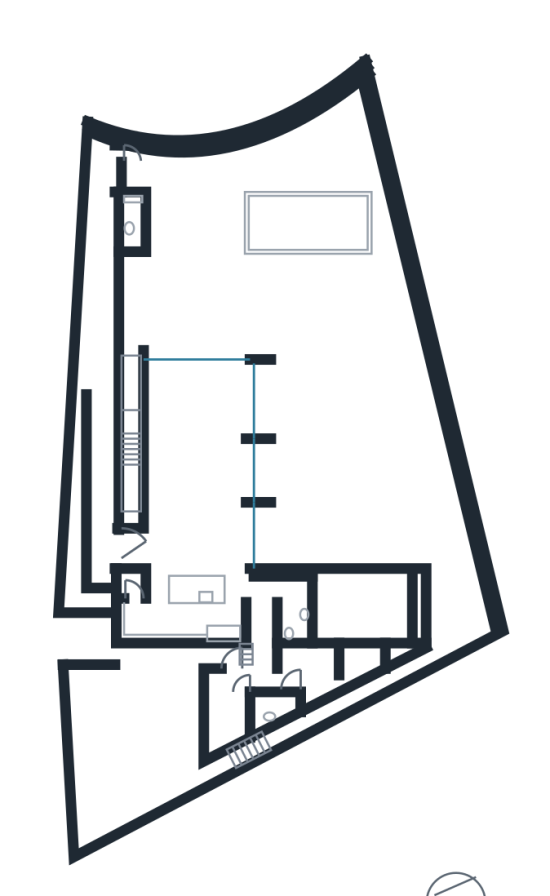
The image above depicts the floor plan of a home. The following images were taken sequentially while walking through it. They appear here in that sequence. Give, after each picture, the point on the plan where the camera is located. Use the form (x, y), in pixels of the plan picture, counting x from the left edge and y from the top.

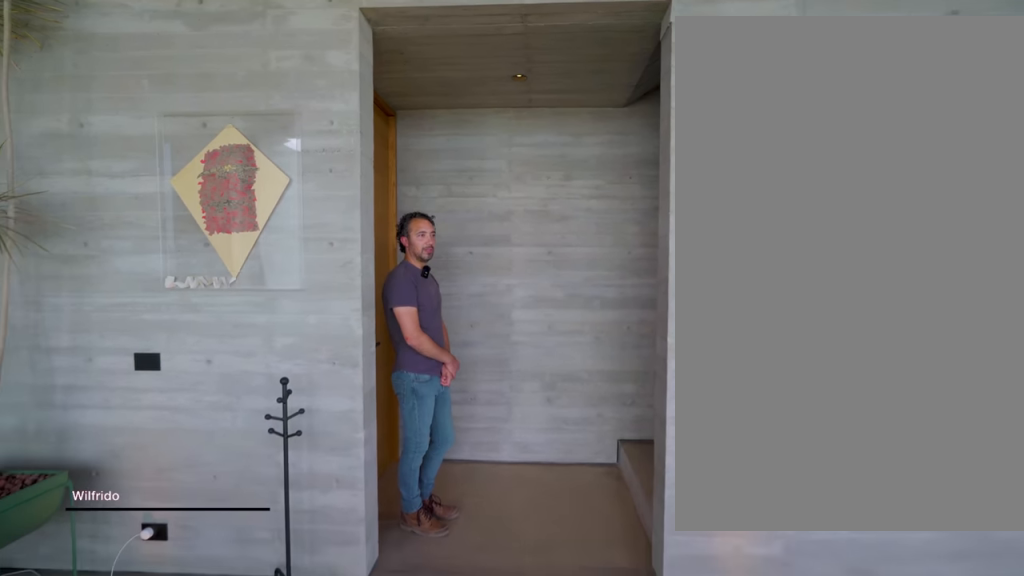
(170, 477)
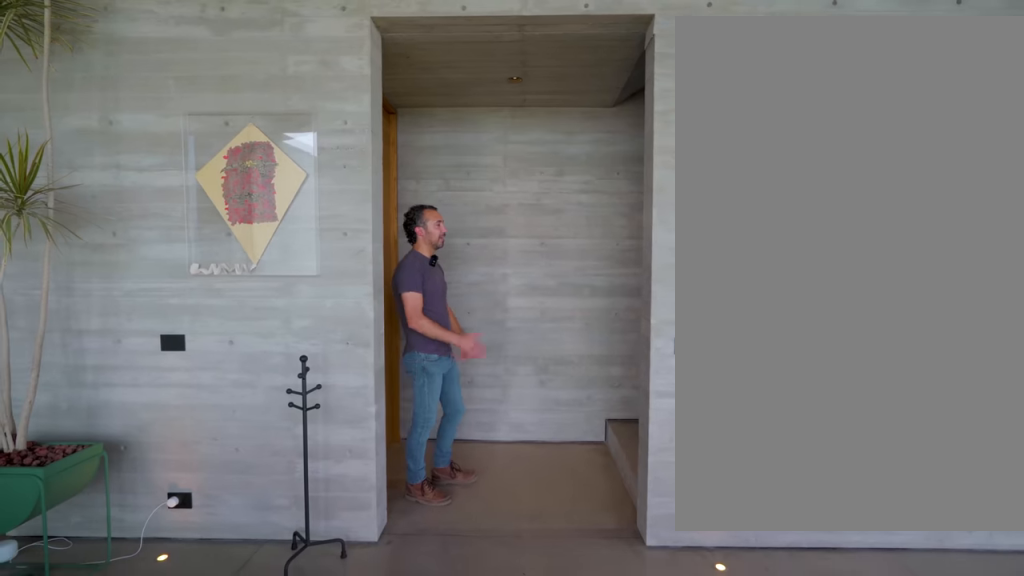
(174, 475)
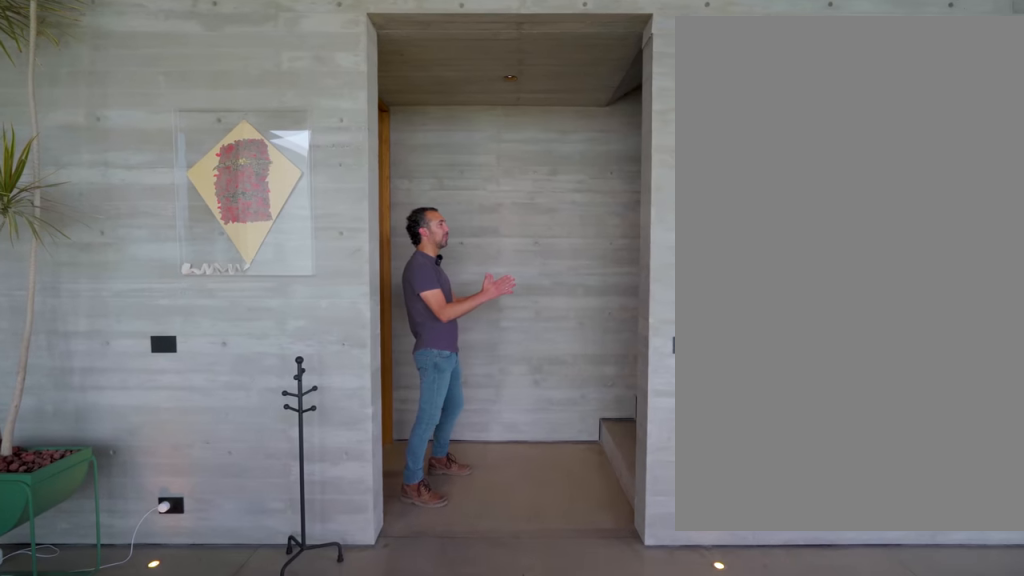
(176, 478)
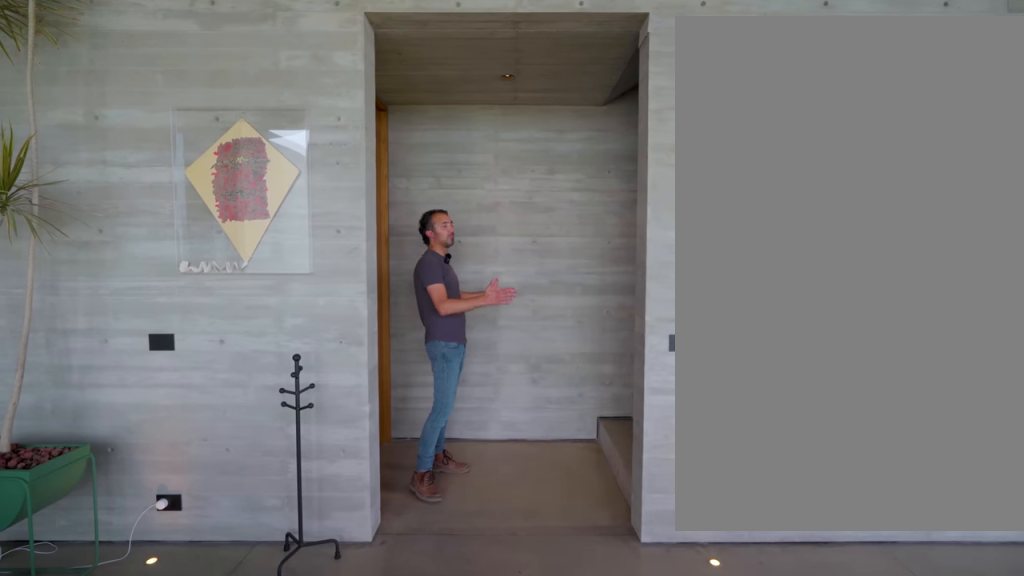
(175, 478)
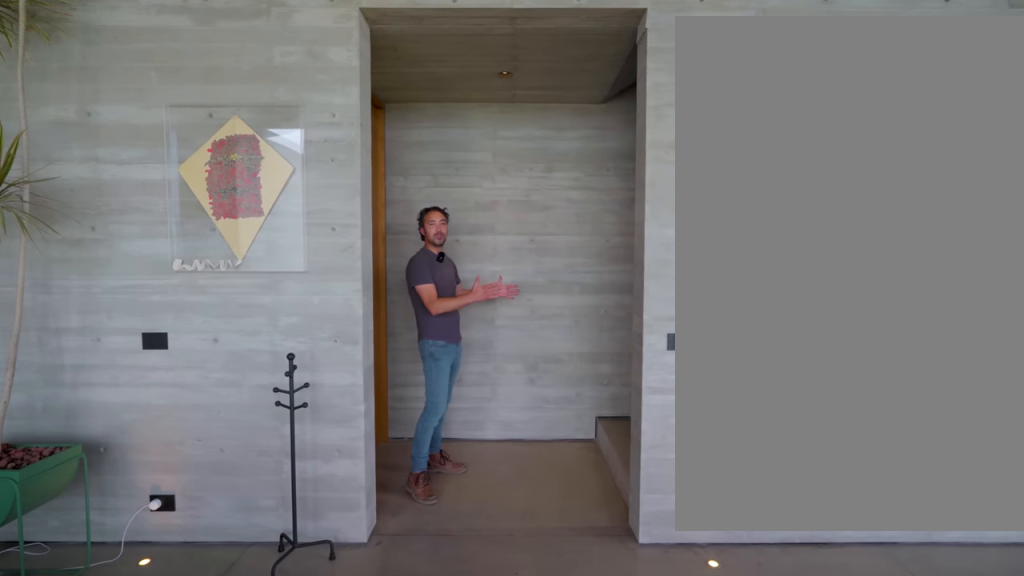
(175, 478)
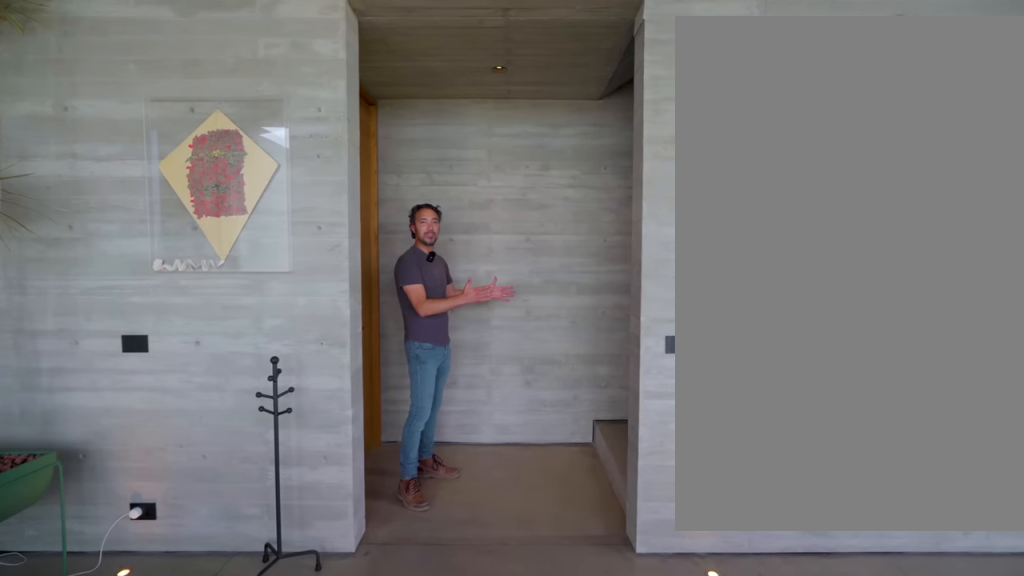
(175, 477)
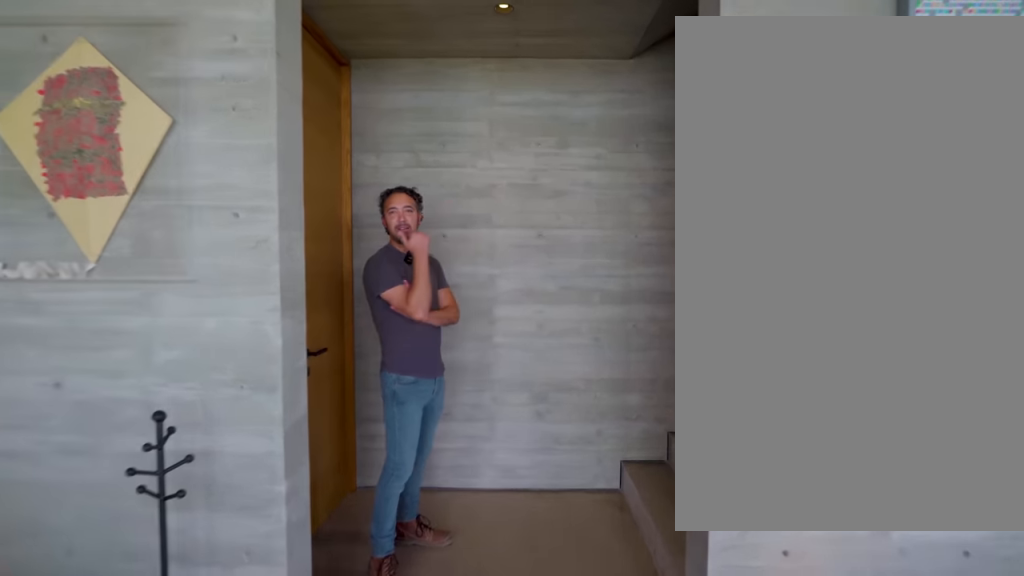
(175, 477)
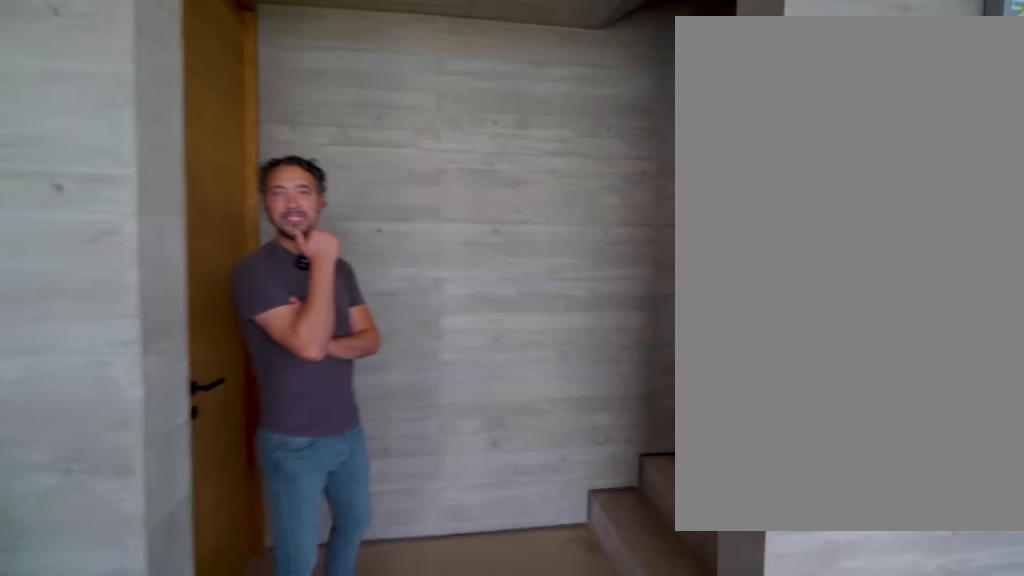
(175, 479)
